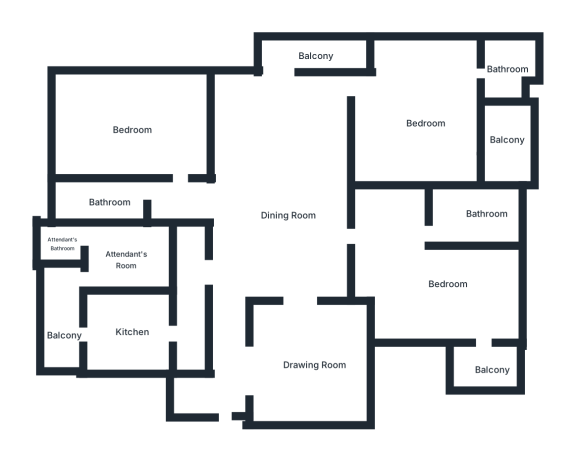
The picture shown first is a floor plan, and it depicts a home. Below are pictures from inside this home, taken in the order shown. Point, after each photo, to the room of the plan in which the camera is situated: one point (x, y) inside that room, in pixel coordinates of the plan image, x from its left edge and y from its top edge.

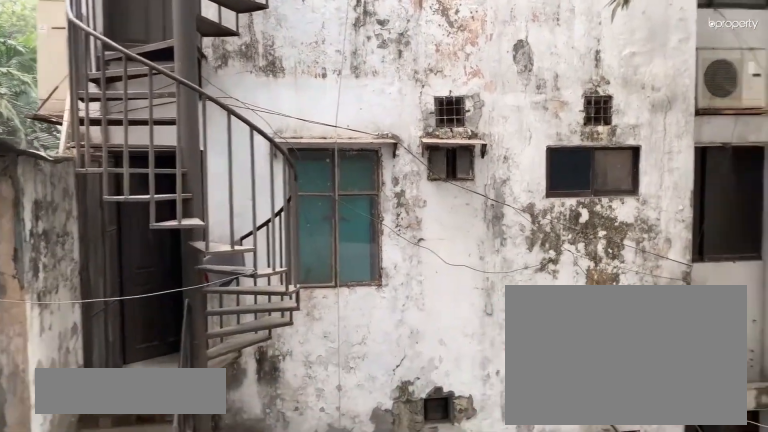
(312, 54)
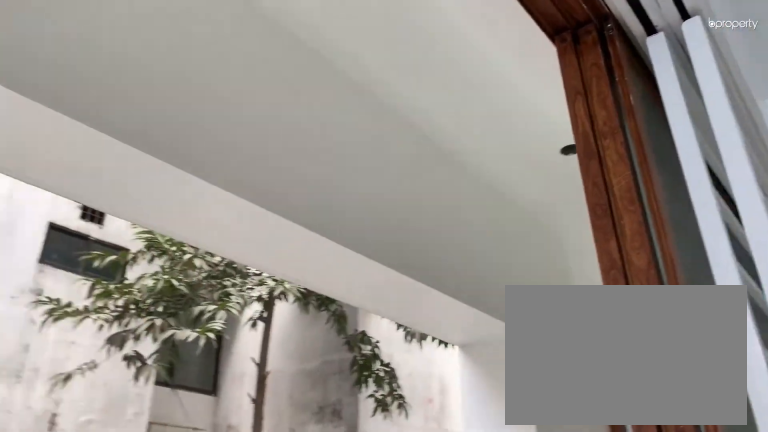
(312, 54)
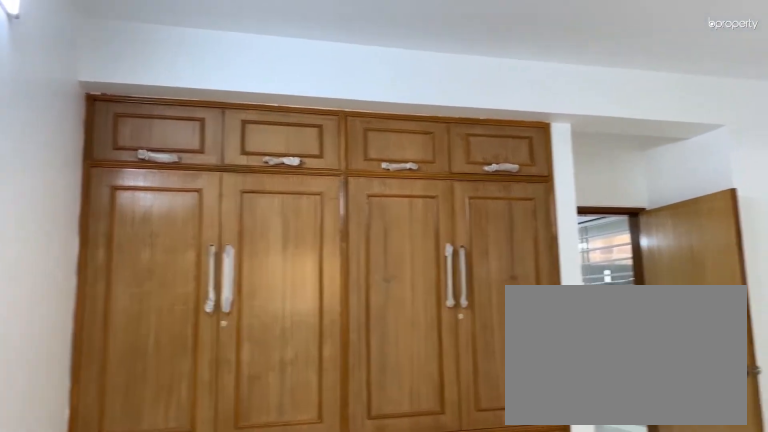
(427, 121)
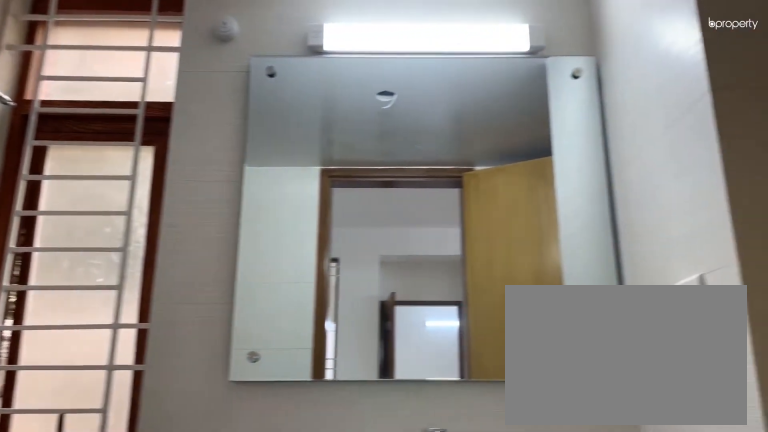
(509, 72)
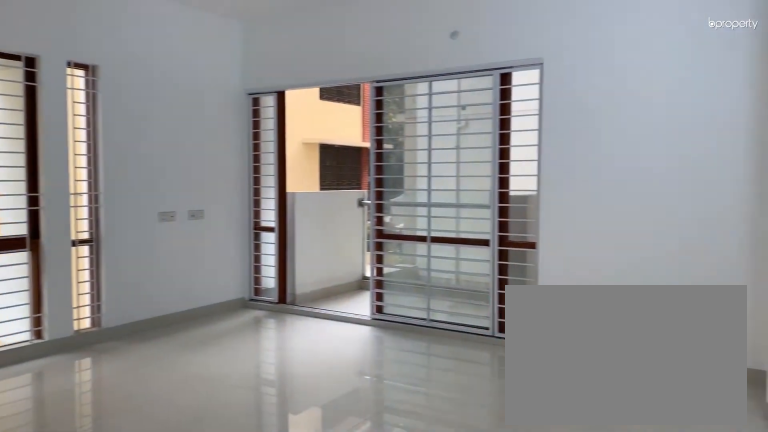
(448, 282)
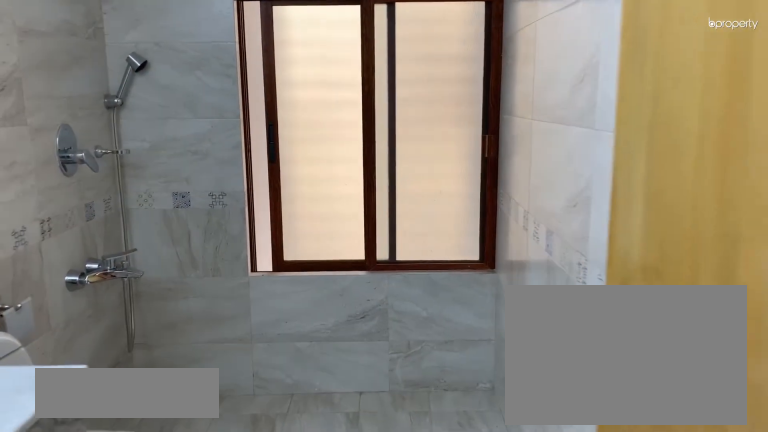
(485, 215)
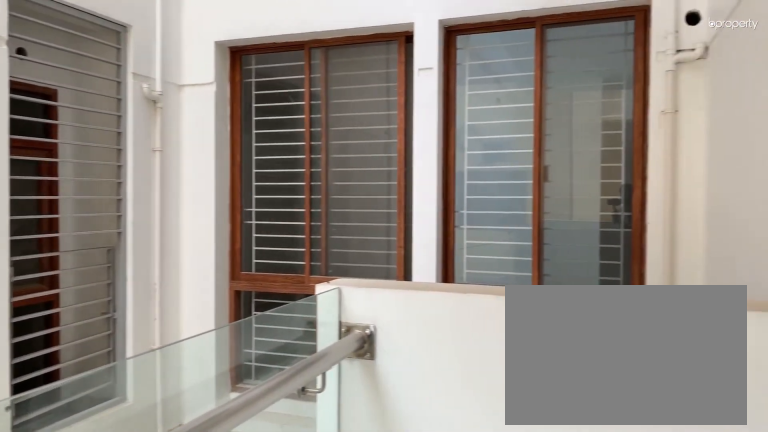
(488, 366)
